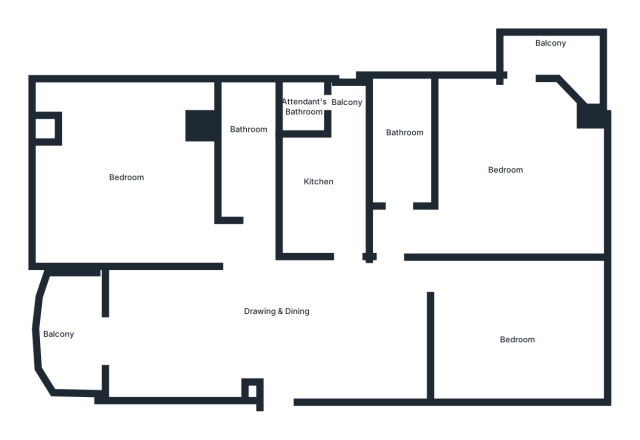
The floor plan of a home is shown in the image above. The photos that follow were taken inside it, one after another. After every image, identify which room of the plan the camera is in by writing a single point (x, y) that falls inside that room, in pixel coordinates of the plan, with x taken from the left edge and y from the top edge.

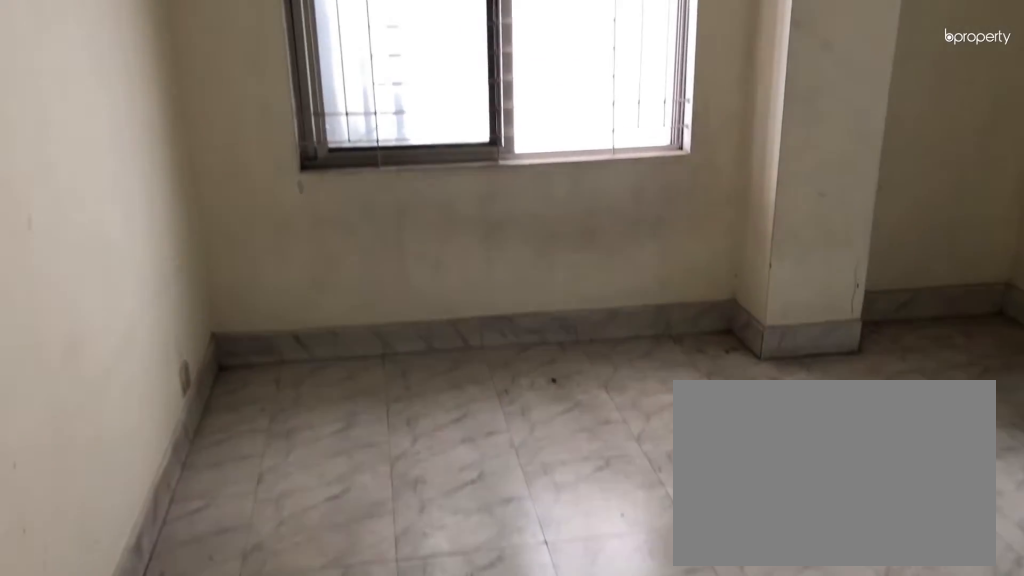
(121, 177)
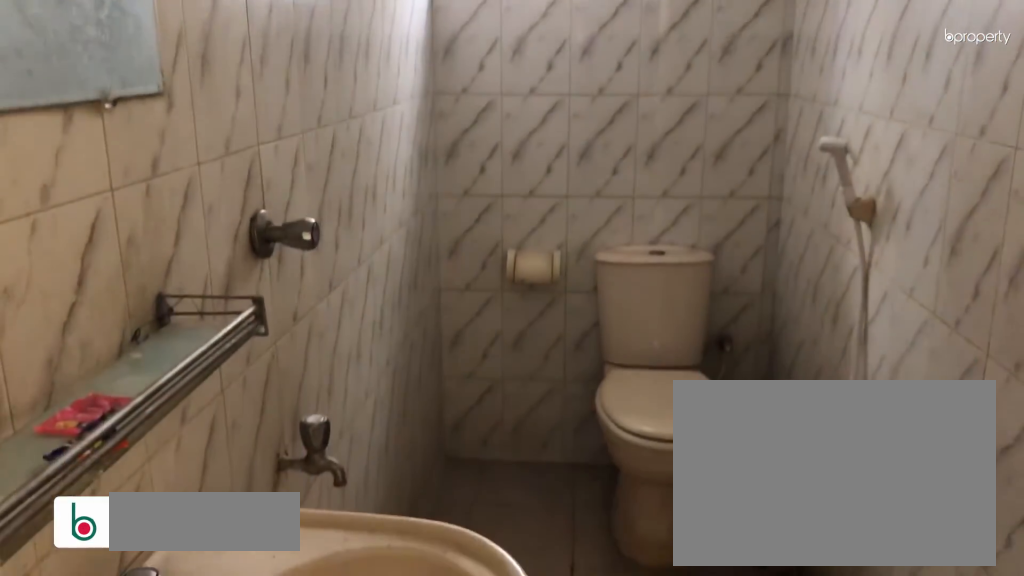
(249, 141)
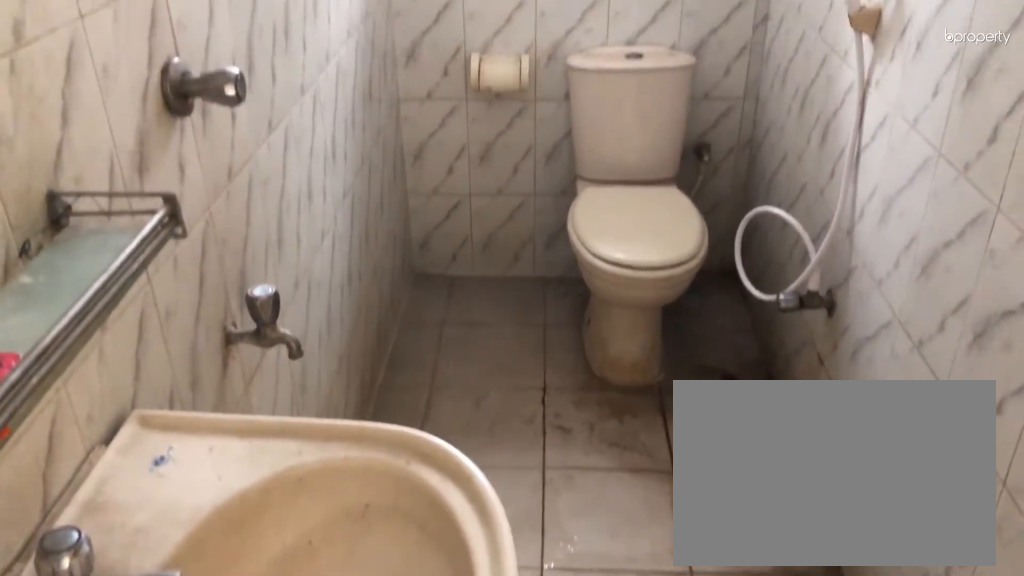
(249, 141)
